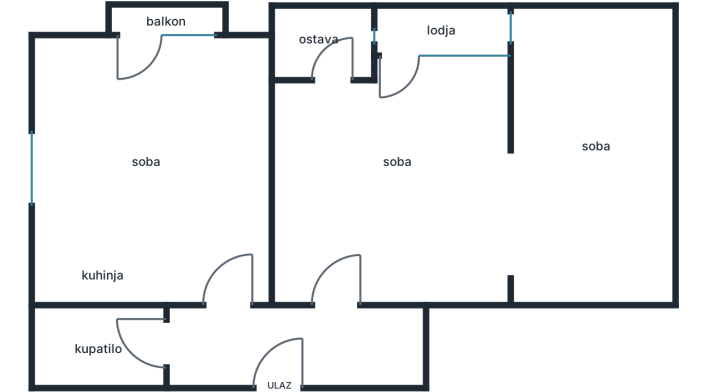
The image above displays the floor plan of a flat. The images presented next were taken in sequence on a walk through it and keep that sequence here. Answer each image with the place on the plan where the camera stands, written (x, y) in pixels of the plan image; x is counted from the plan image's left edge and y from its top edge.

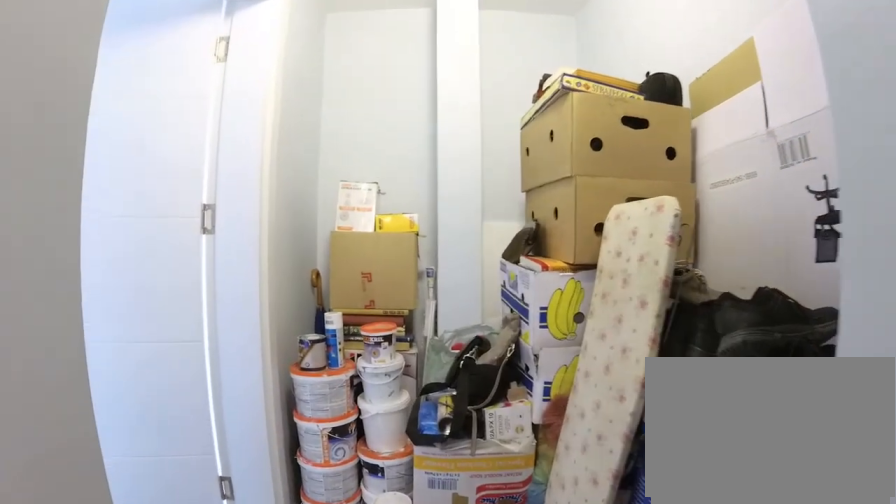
(285, 348)
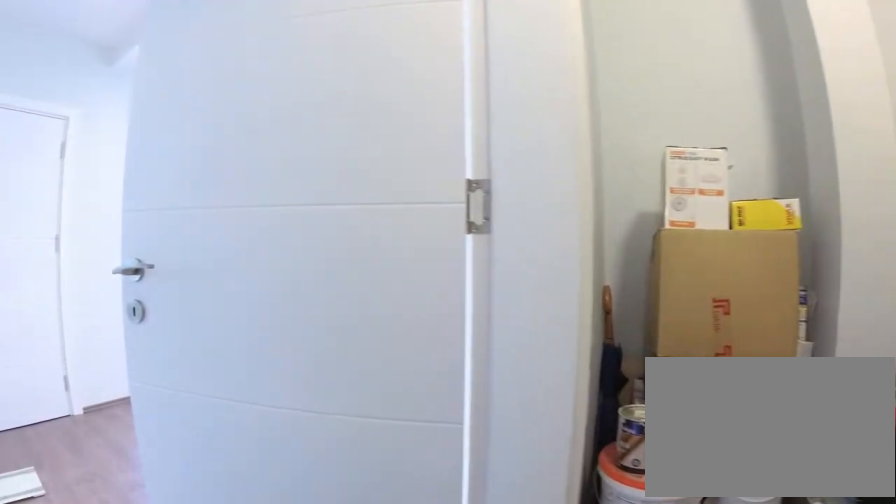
(320, 347)
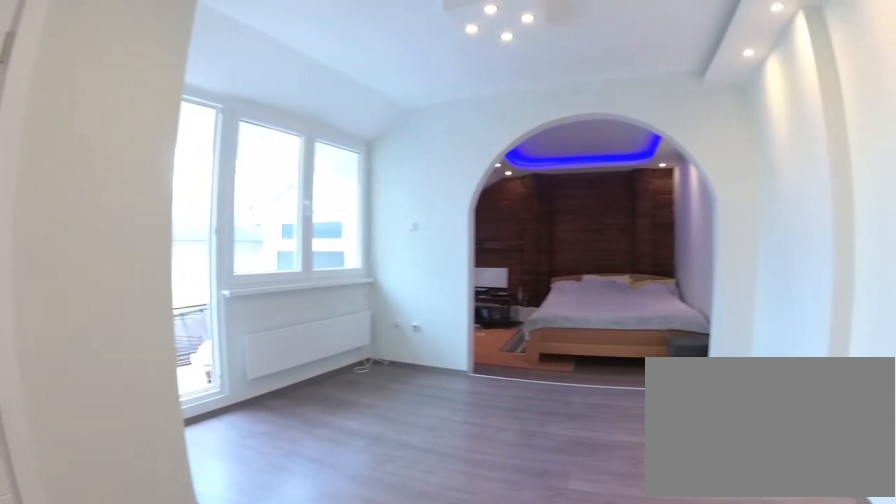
(347, 209)
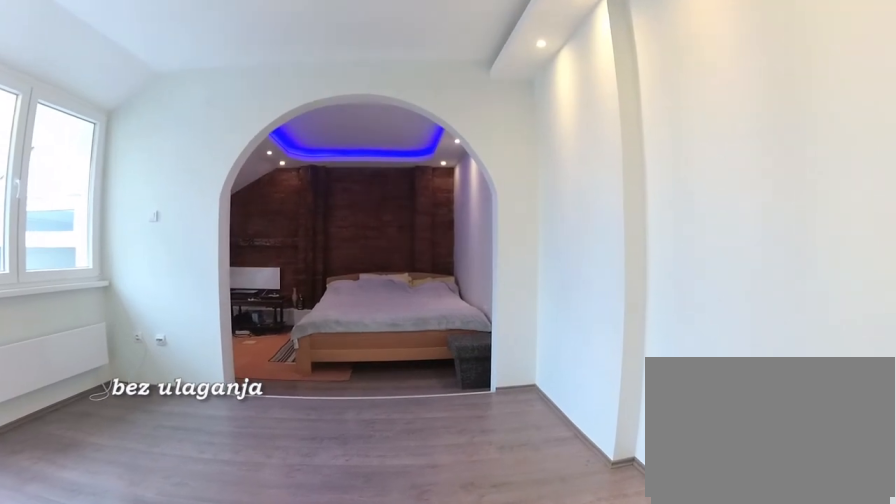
(358, 205)
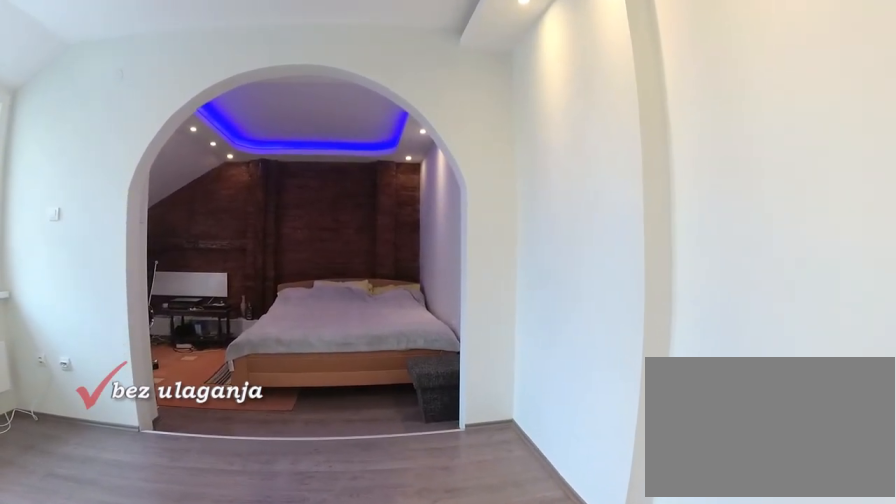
(379, 205)
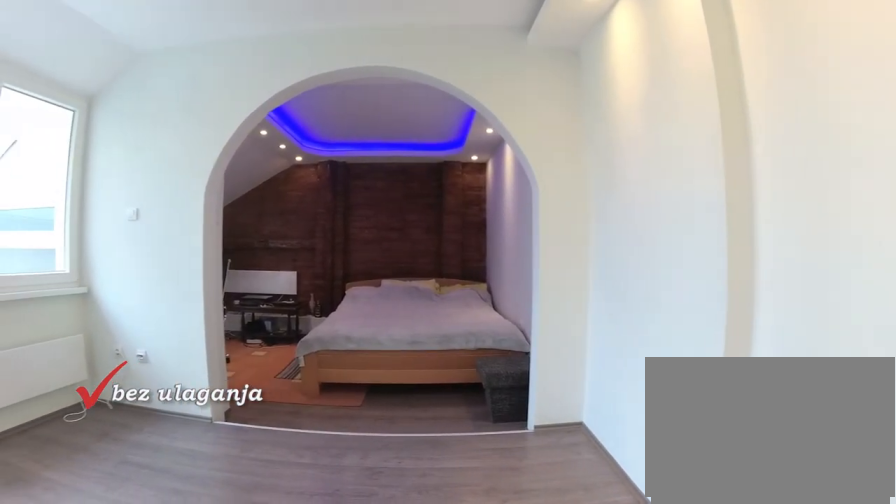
(385, 206)
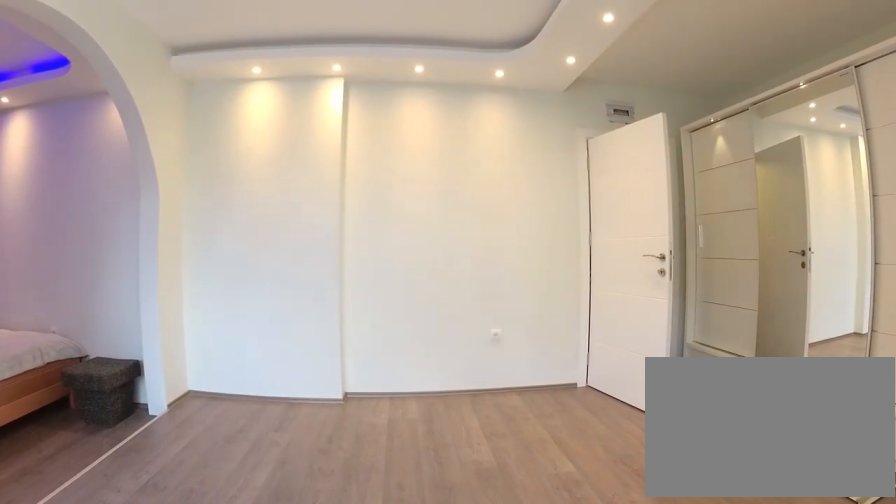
(398, 92)
